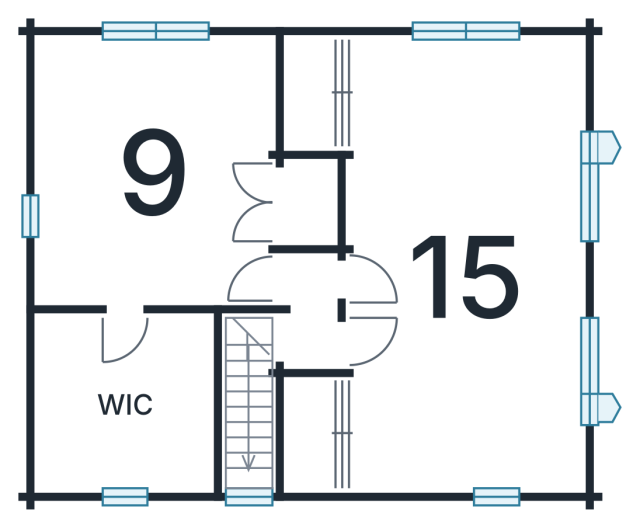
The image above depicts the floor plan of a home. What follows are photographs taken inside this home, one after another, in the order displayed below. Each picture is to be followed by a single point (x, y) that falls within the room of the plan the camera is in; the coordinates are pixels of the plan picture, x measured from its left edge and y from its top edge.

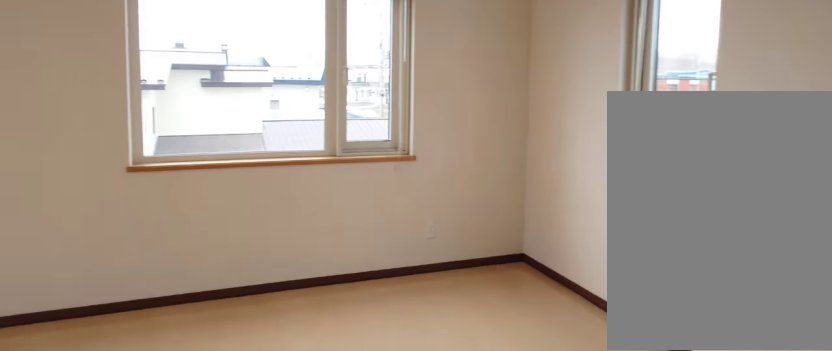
(456, 273)
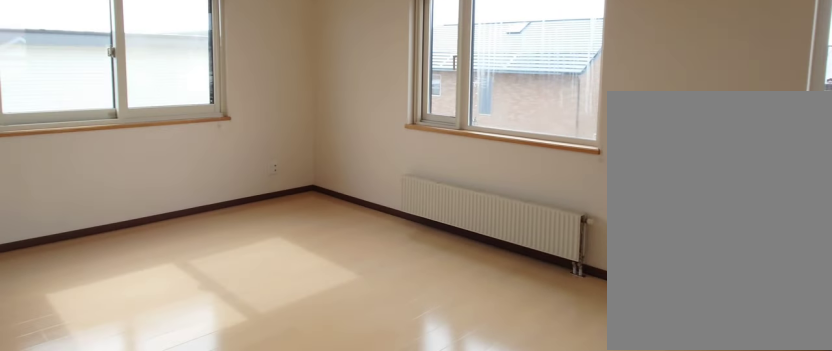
(456, 273)
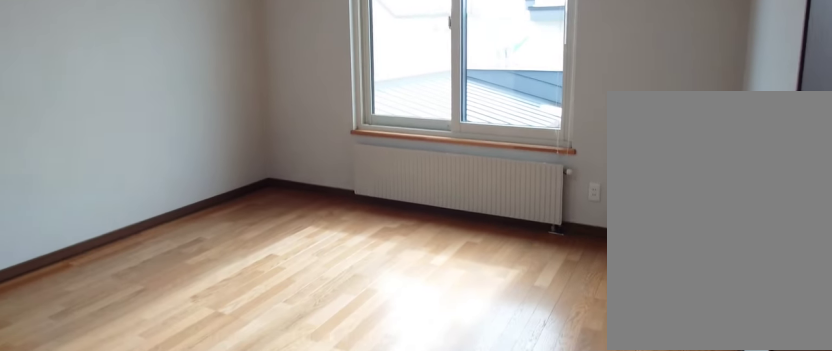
(151, 164)
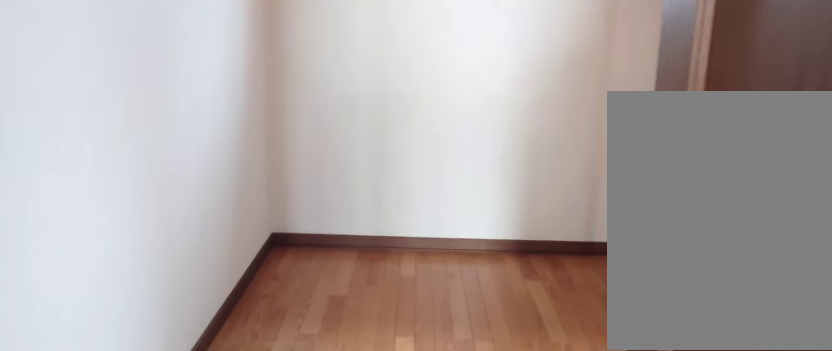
(121, 402)
